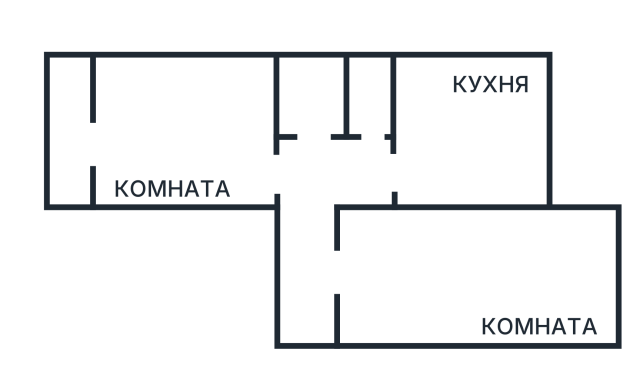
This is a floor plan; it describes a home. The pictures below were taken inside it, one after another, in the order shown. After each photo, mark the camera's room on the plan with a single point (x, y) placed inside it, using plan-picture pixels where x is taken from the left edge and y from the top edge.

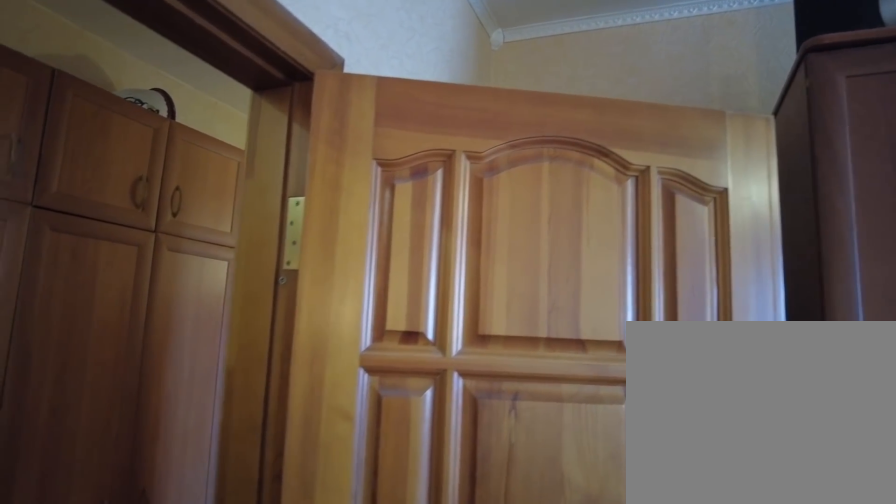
(341, 284)
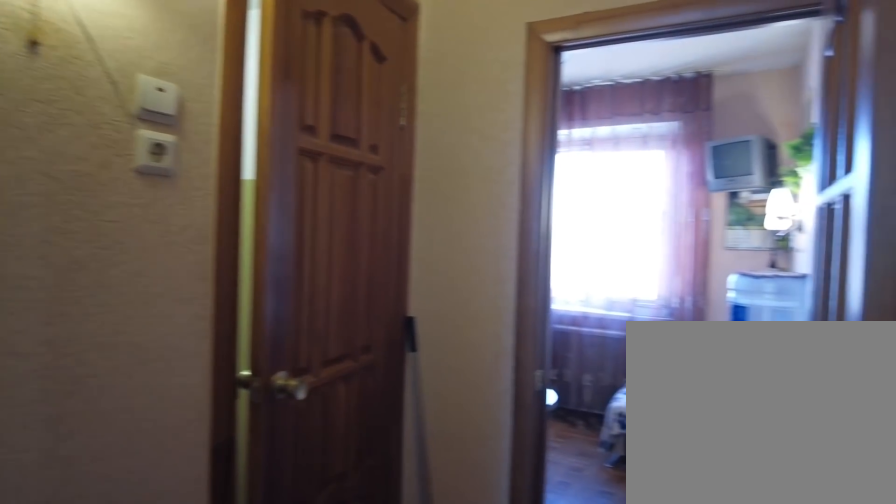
(314, 225)
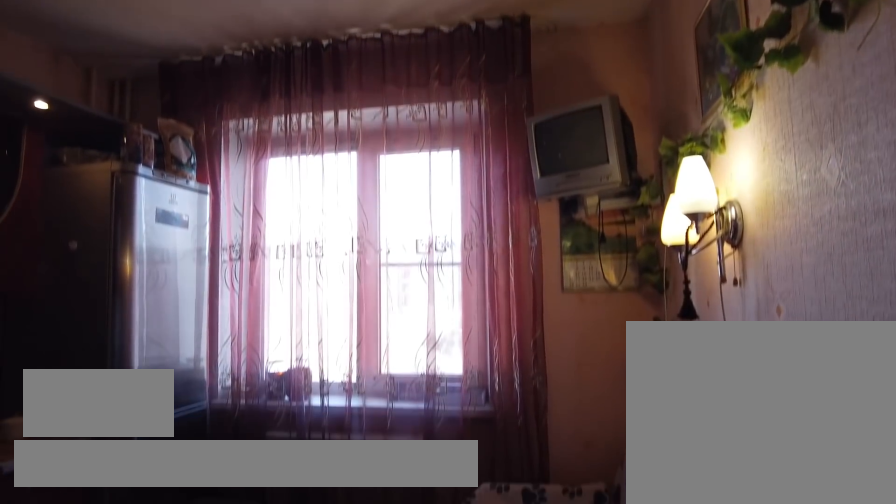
(431, 175)
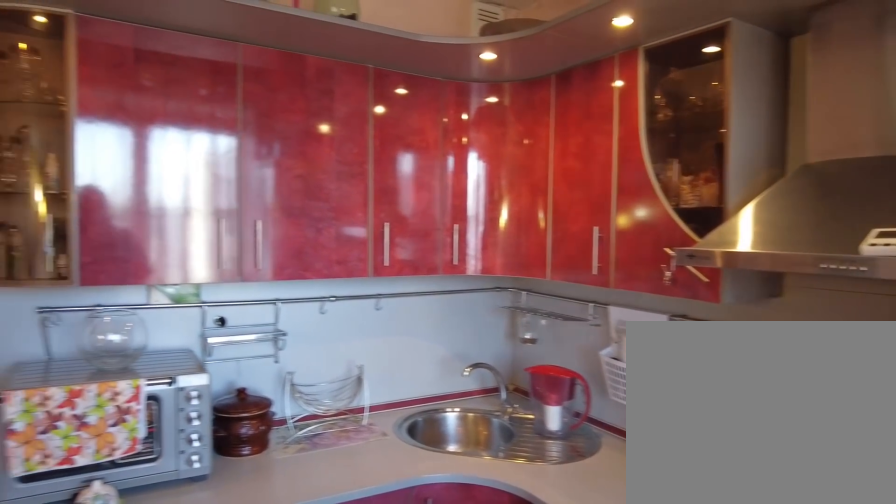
(431, 175)
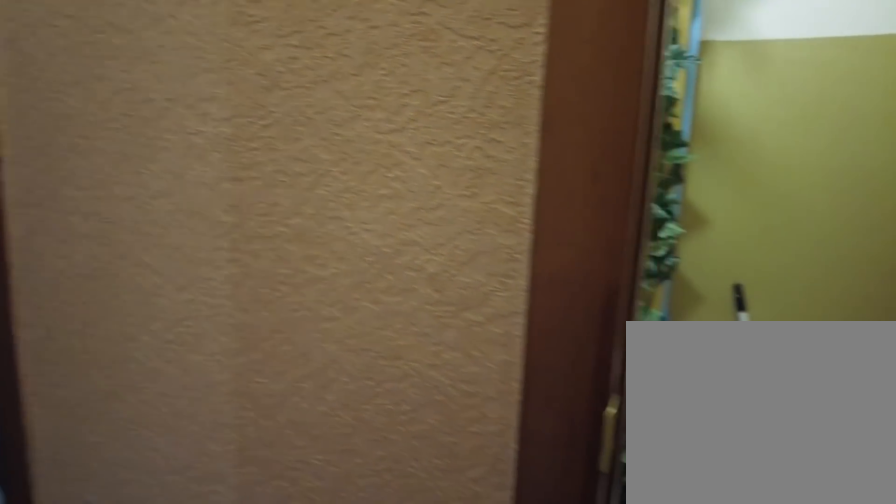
(372, 173)
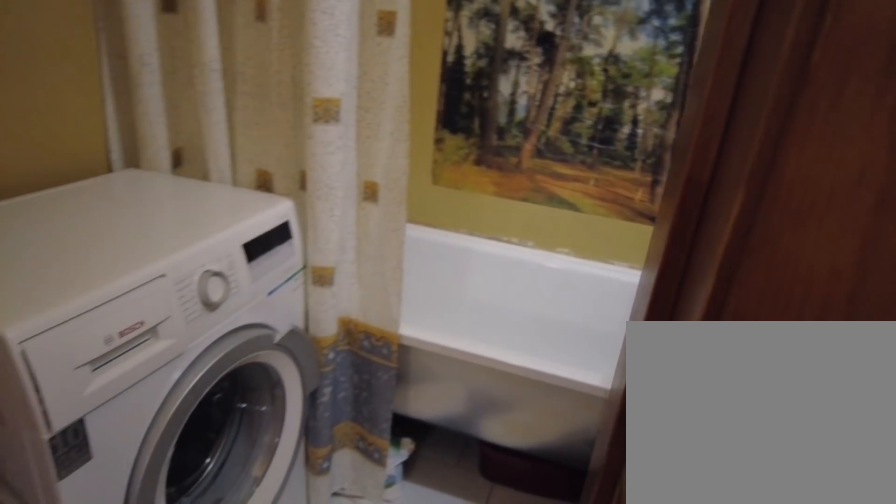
(317, 173)
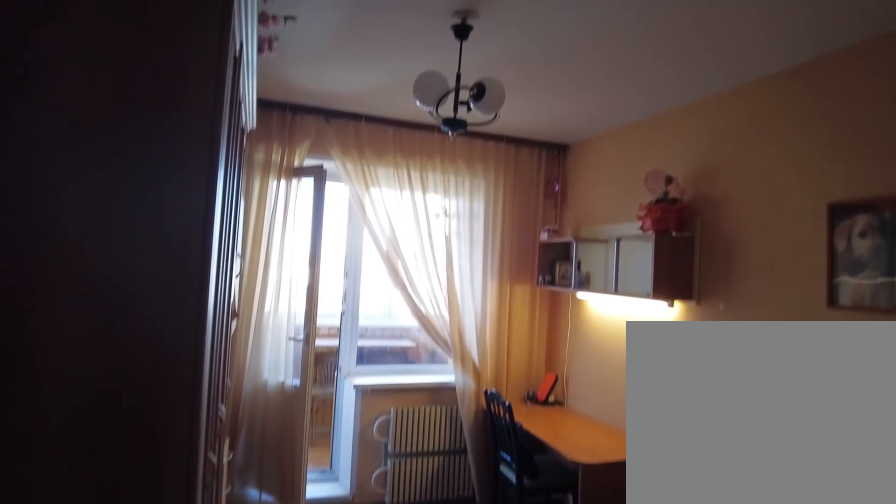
(203, 153)
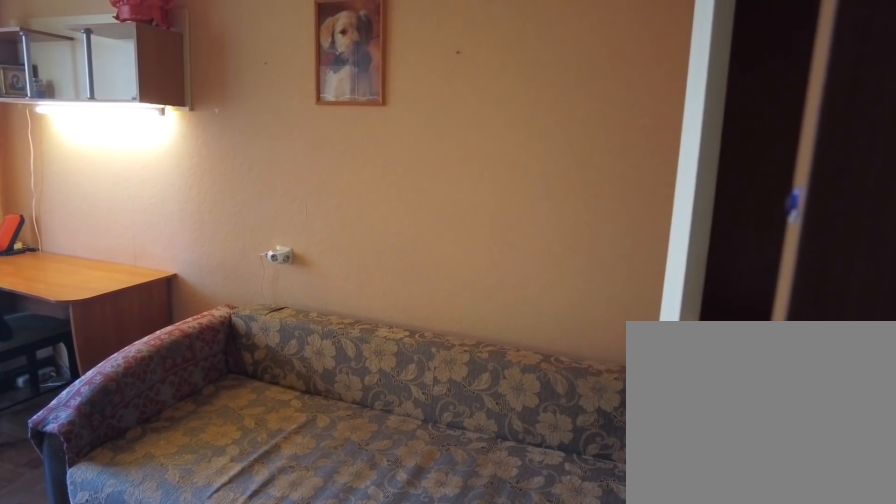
(203, 153)
